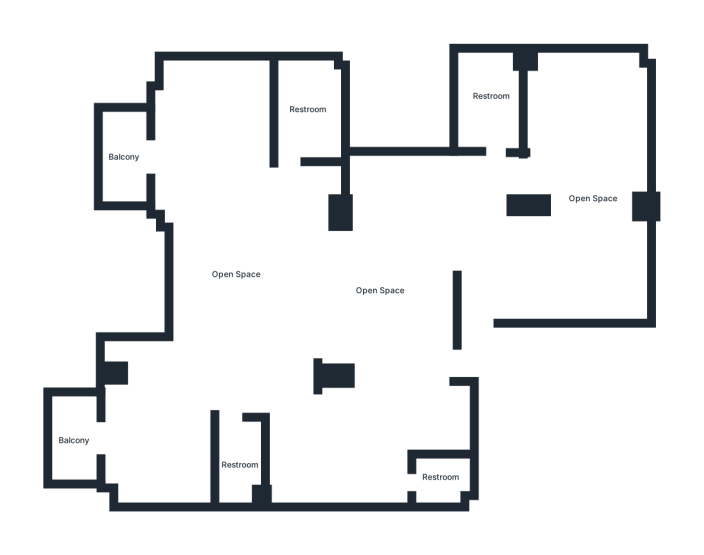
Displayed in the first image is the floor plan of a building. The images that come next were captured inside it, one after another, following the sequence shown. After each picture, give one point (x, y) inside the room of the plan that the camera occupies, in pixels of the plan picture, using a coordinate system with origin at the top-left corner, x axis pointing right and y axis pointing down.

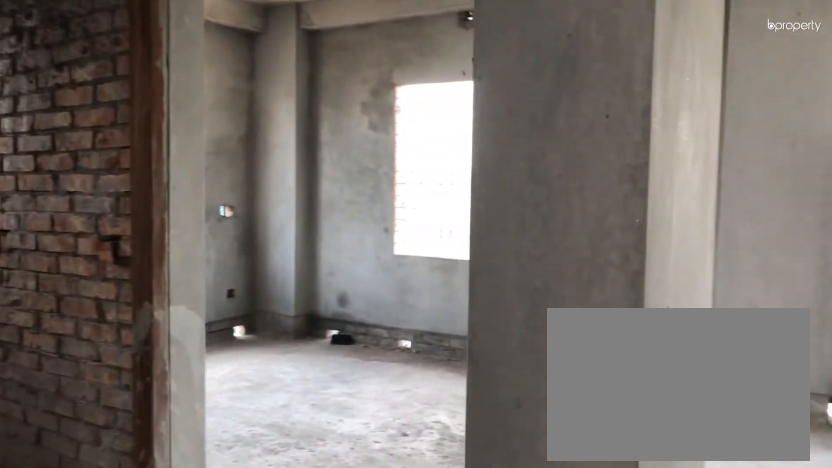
(572, 267)
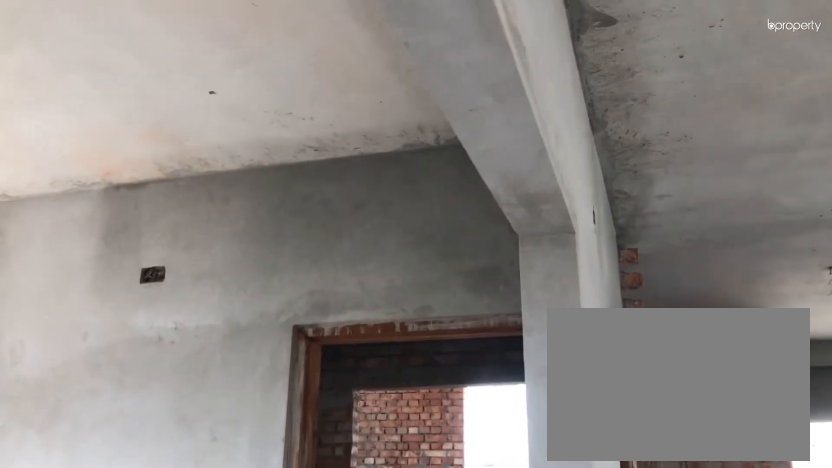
(572, 267)
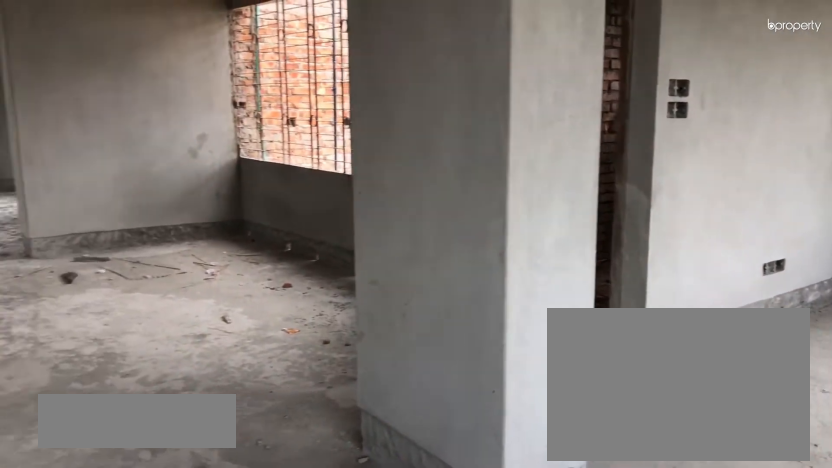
(588, 170)
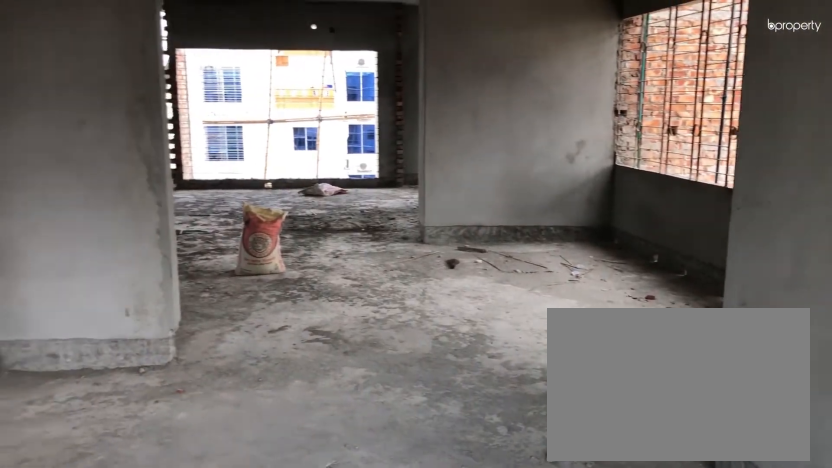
(574, 256)
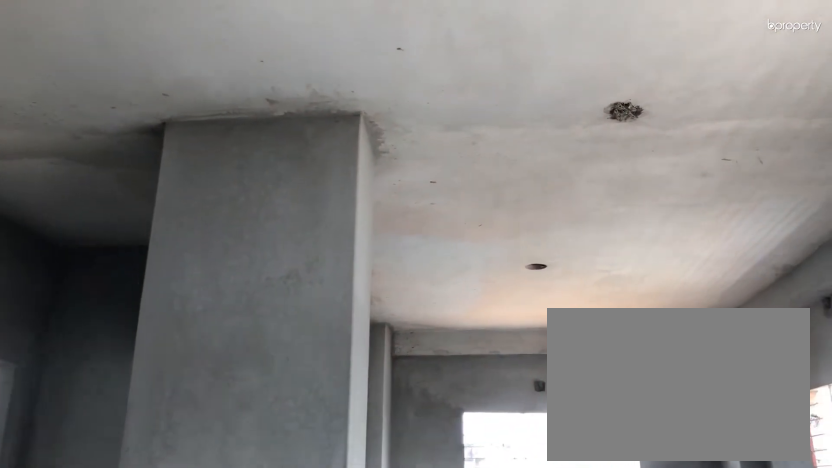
(579, 156)
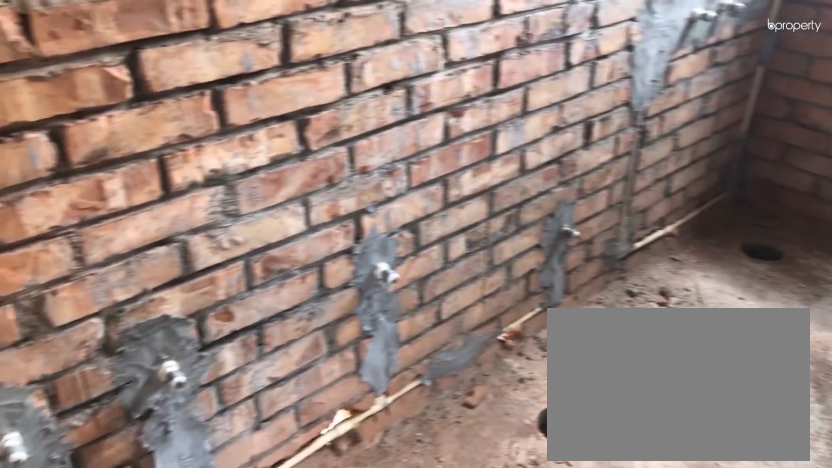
(488, 103)
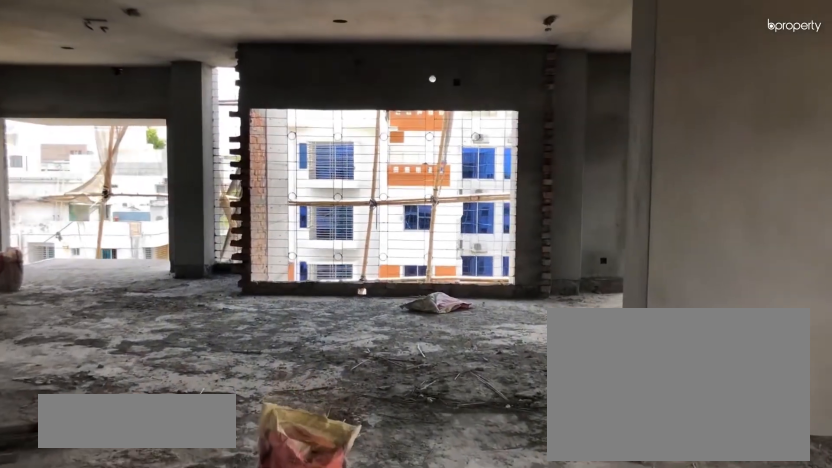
(359, 289)
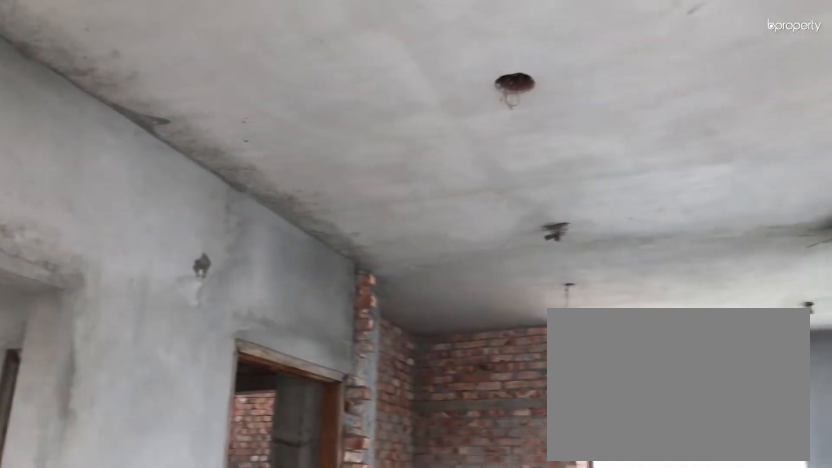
(332, 296)
